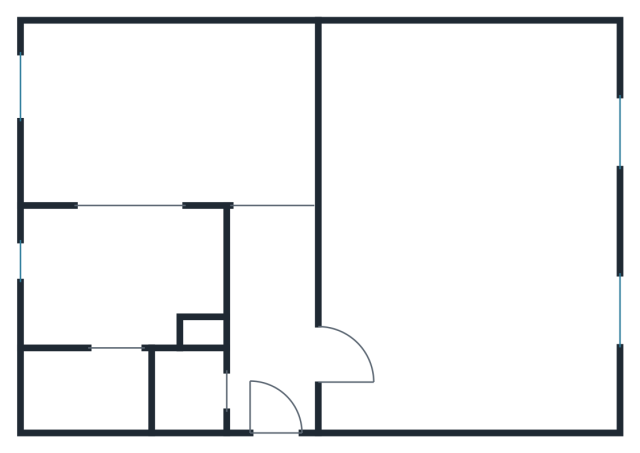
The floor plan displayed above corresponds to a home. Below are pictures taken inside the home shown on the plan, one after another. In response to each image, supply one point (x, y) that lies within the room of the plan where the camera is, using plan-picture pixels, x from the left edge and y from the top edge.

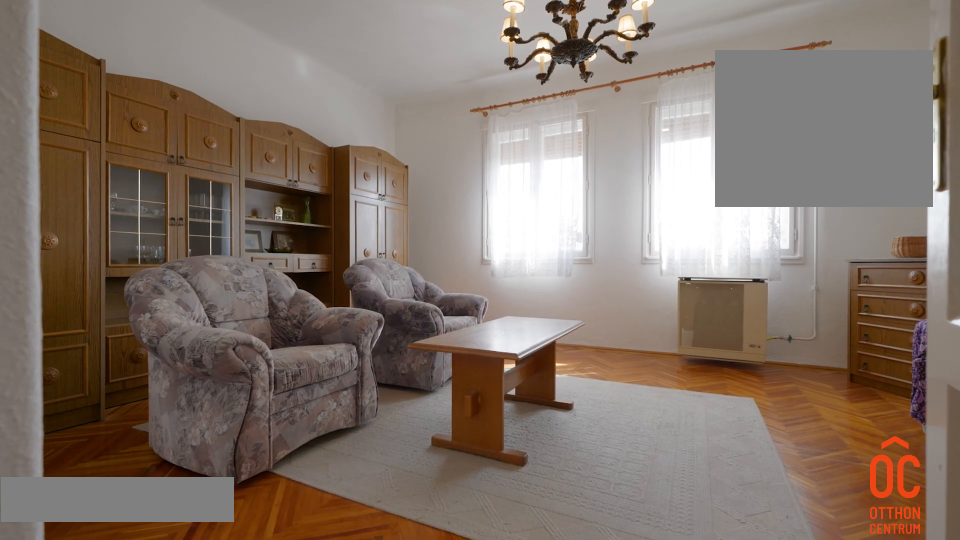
(471, 240)
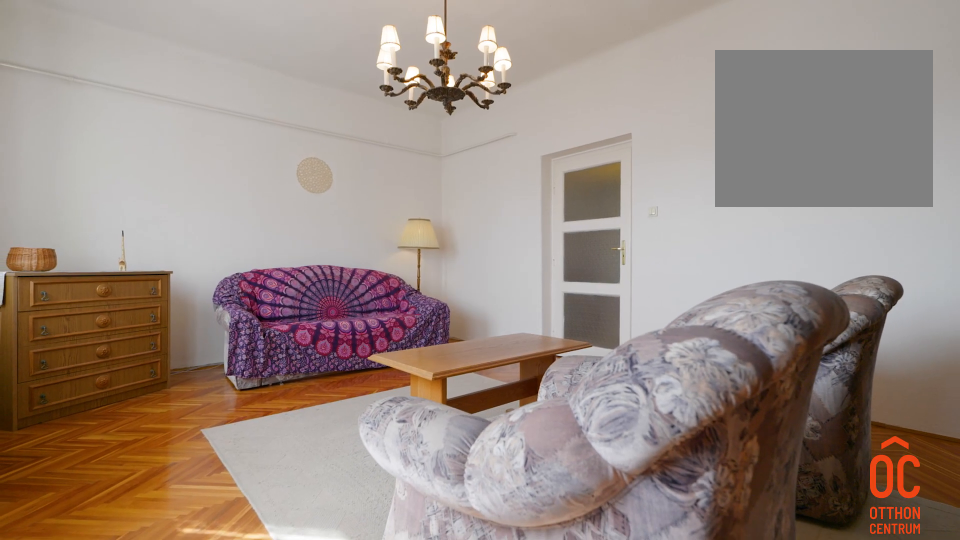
(471, 240)
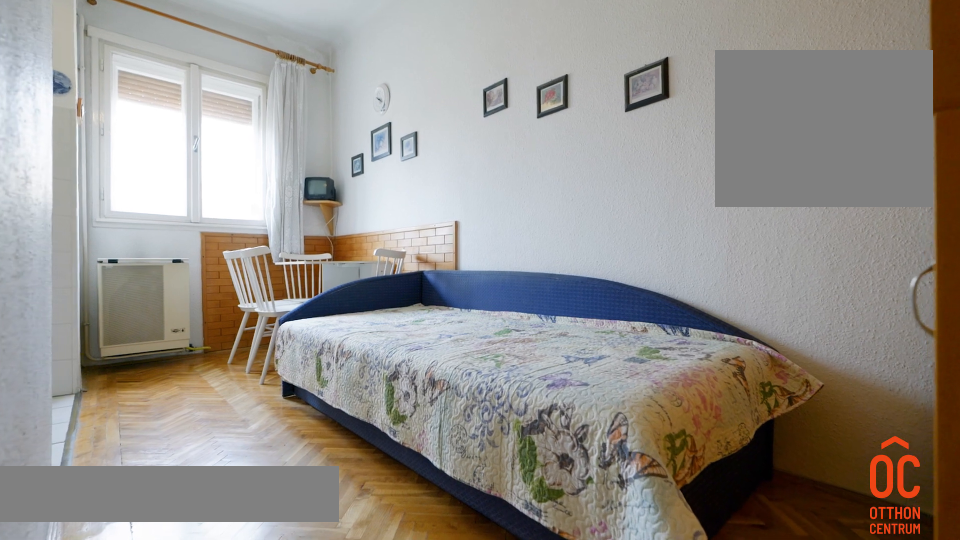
(139, 109)
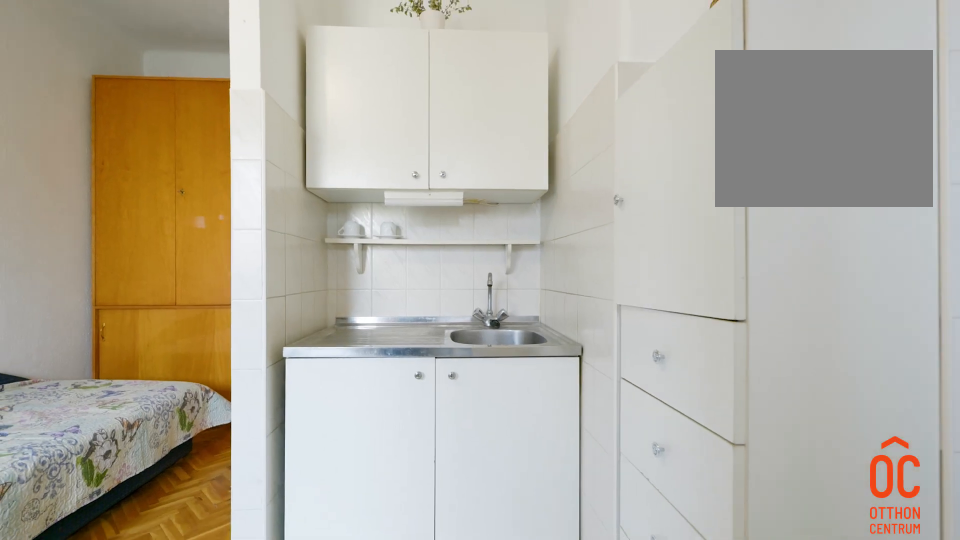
(112, 278)
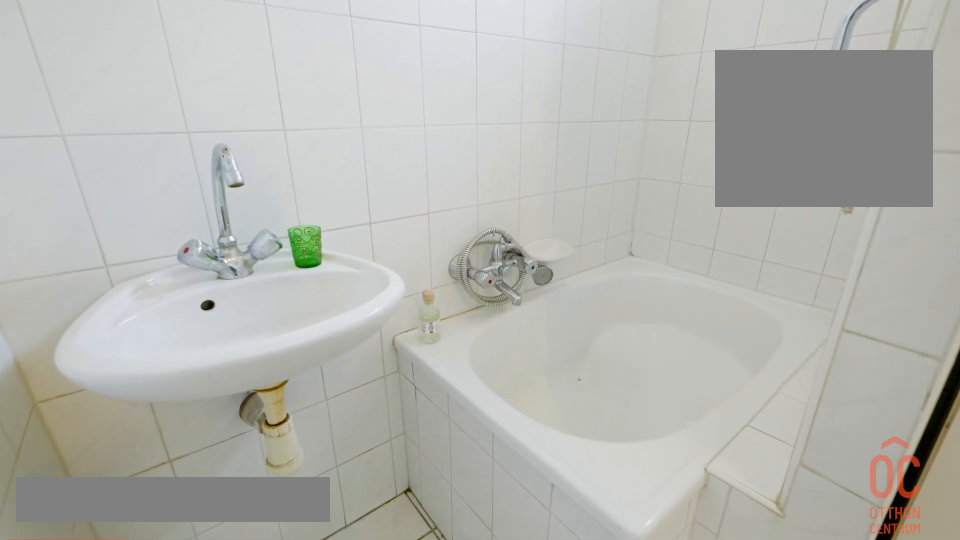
(112, 391)
